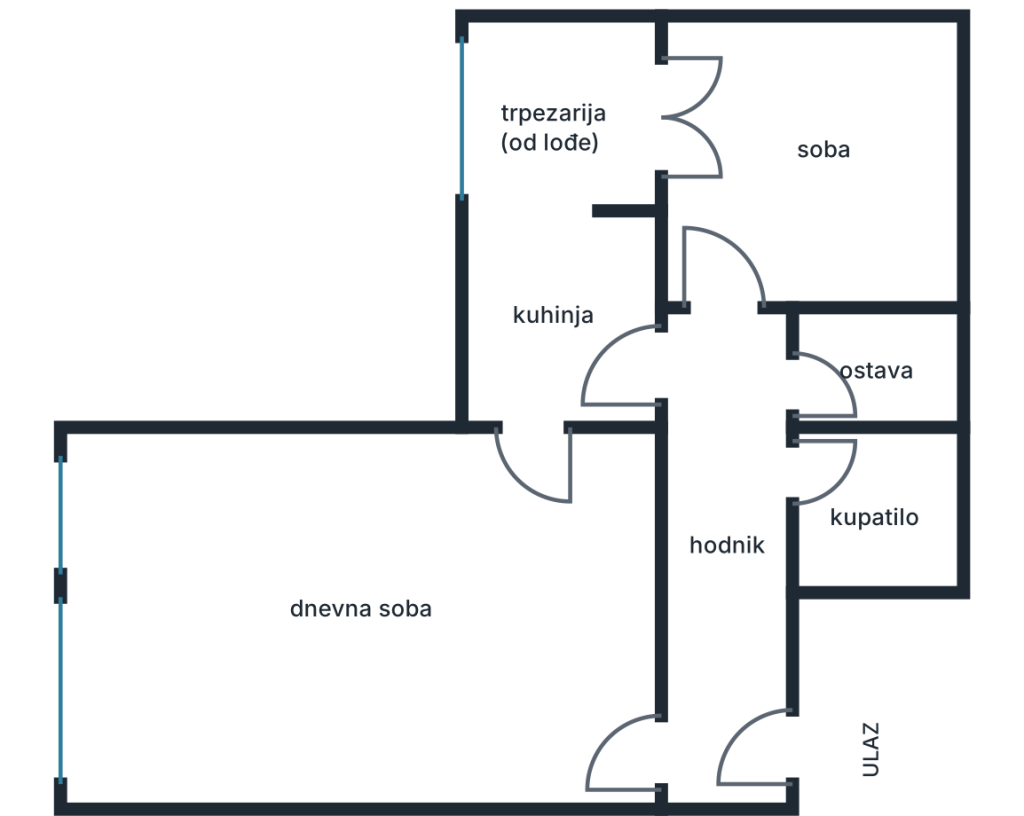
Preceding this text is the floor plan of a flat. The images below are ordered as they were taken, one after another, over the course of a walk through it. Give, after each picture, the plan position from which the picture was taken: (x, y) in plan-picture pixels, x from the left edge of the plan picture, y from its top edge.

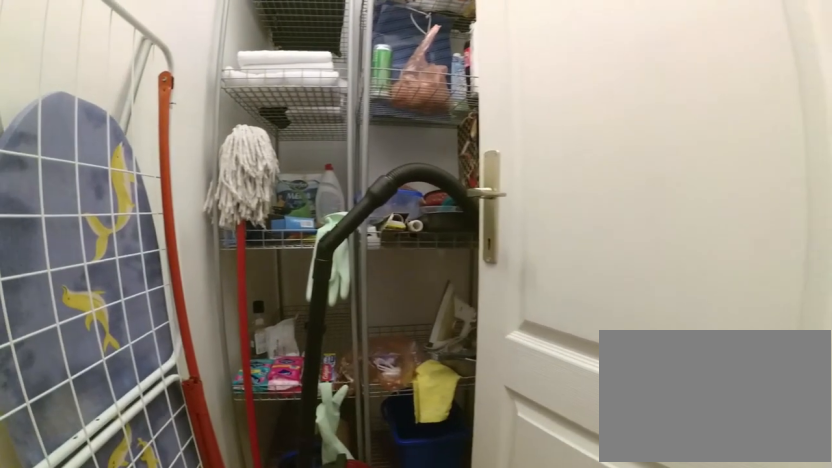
(743, 354)
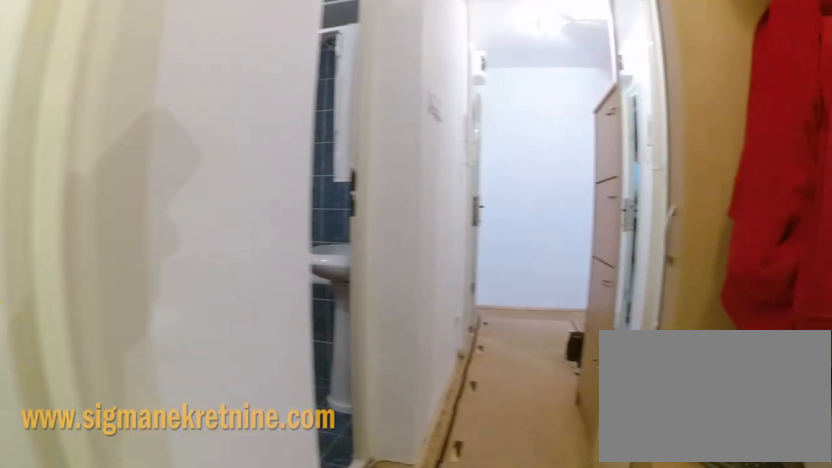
(737, 336)
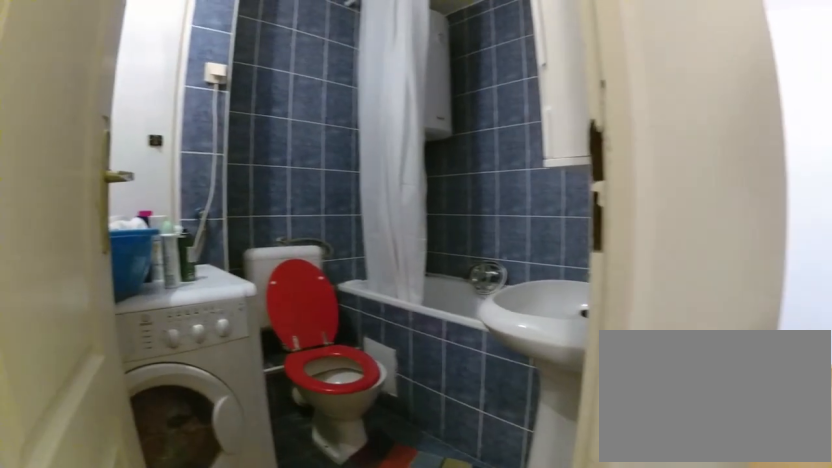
(739, 456)
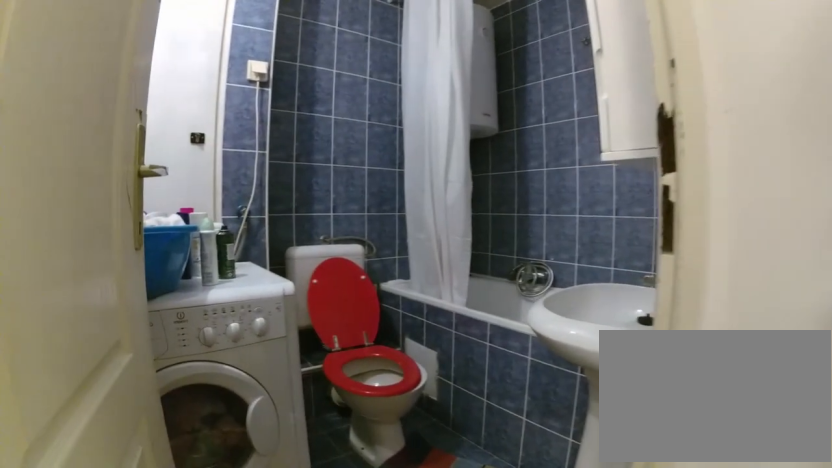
(747, 456)
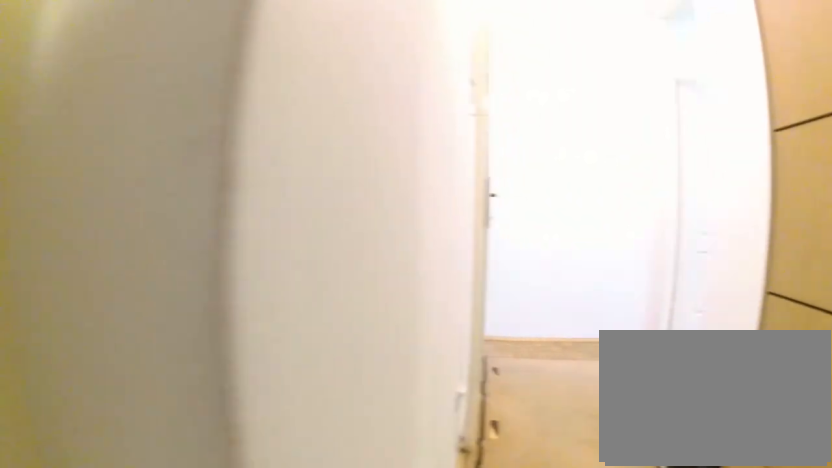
(747, 469)
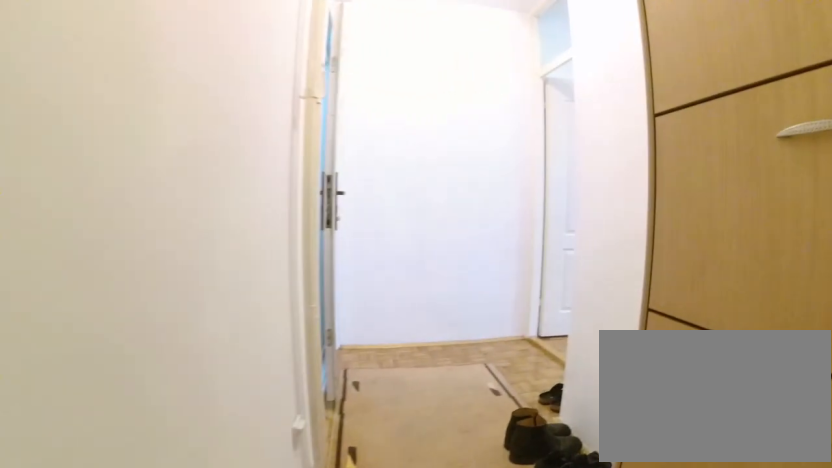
(736, 498)
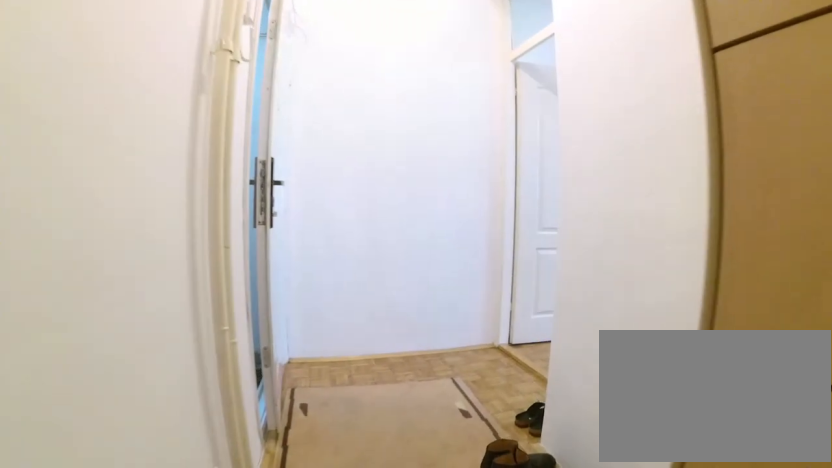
(737, 572)
